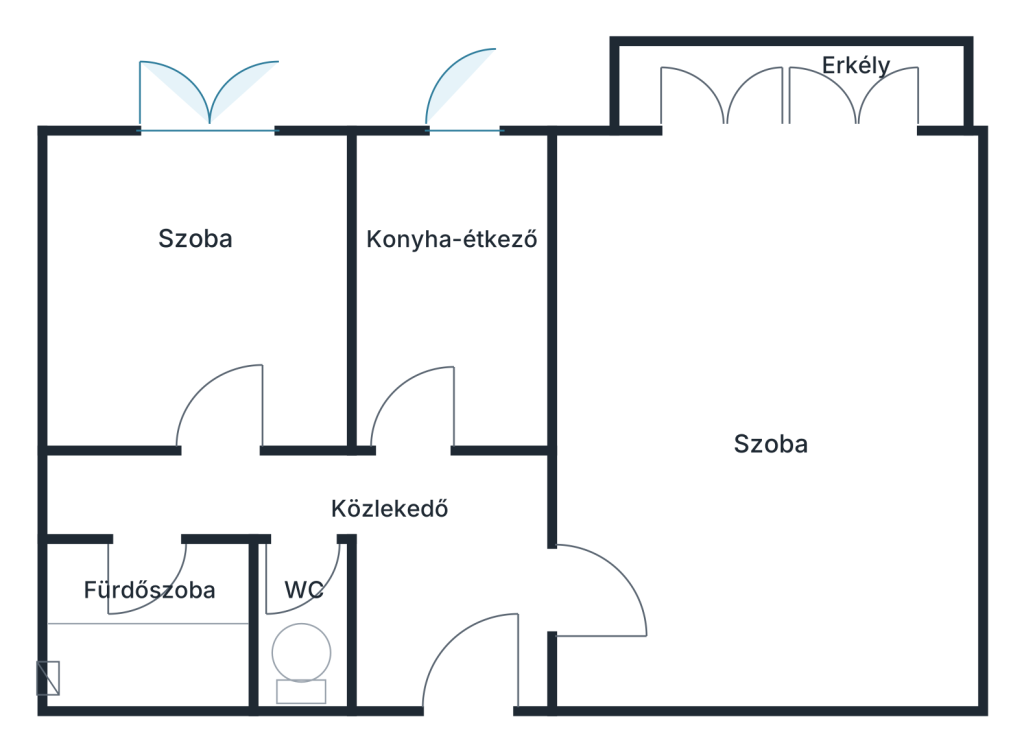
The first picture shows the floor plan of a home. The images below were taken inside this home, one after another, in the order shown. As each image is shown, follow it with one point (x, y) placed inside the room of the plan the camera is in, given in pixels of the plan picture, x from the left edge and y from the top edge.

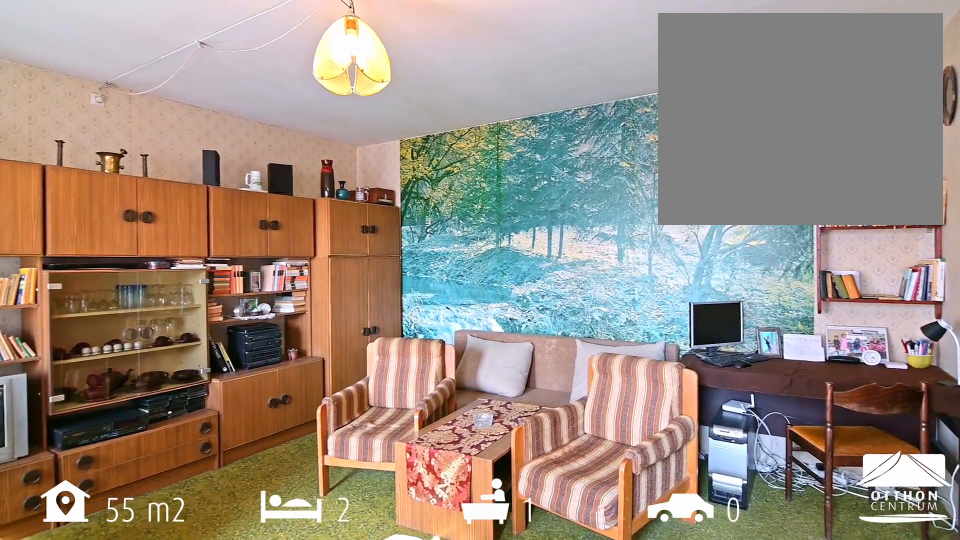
(776, 428)
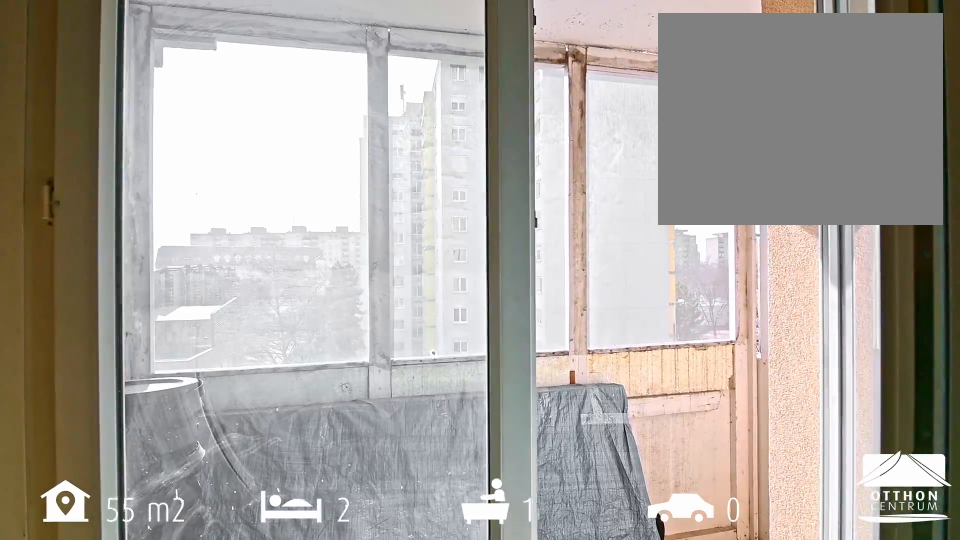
(796, 86)
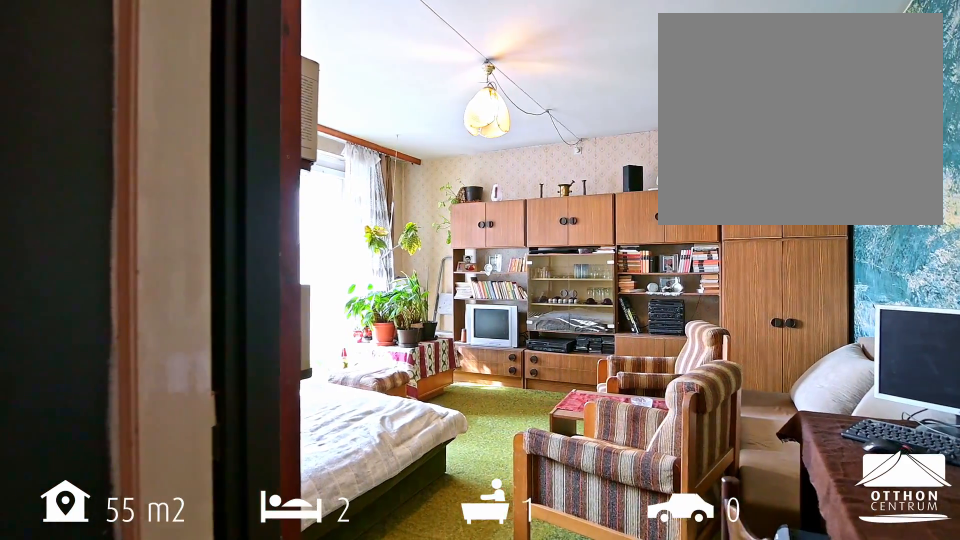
(775, 428)
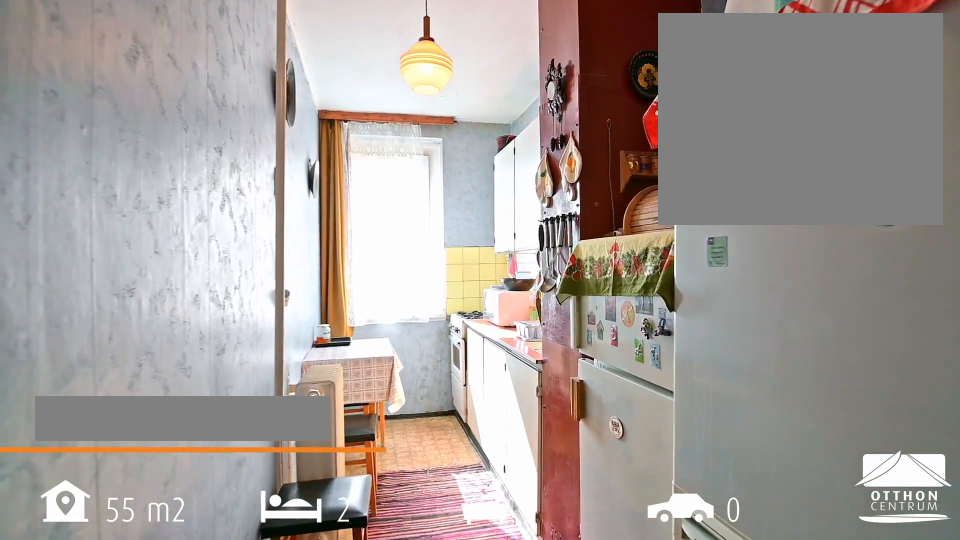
(456, 295)
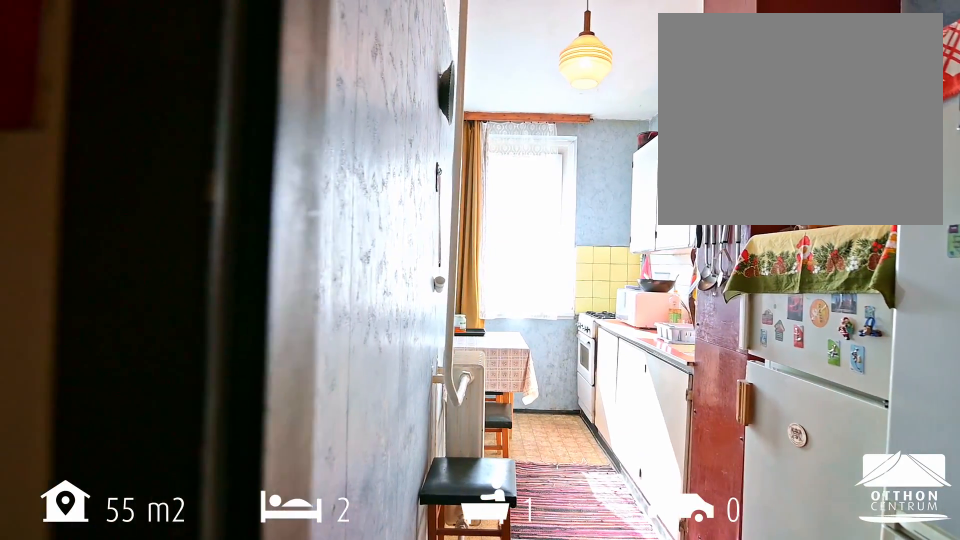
(455, 296)
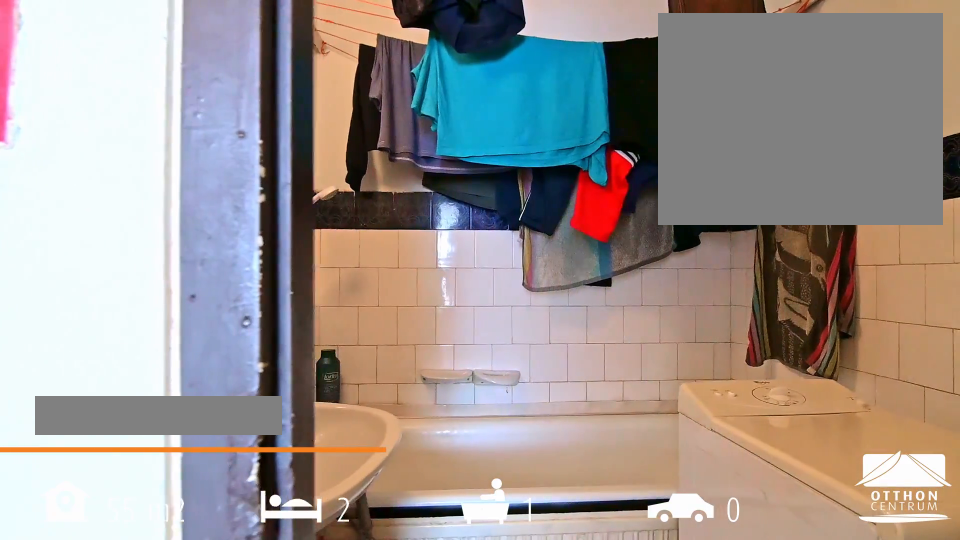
(147, 623)
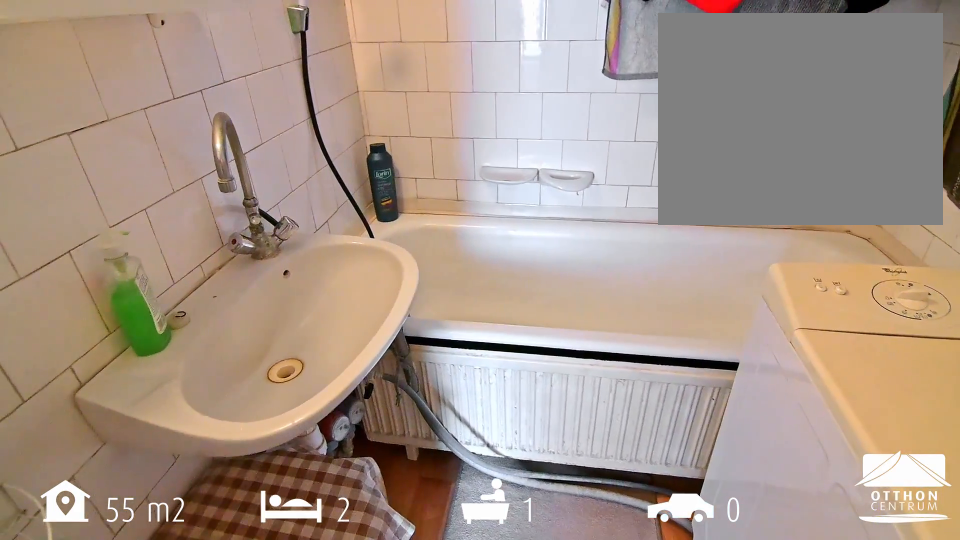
(148, 623)
